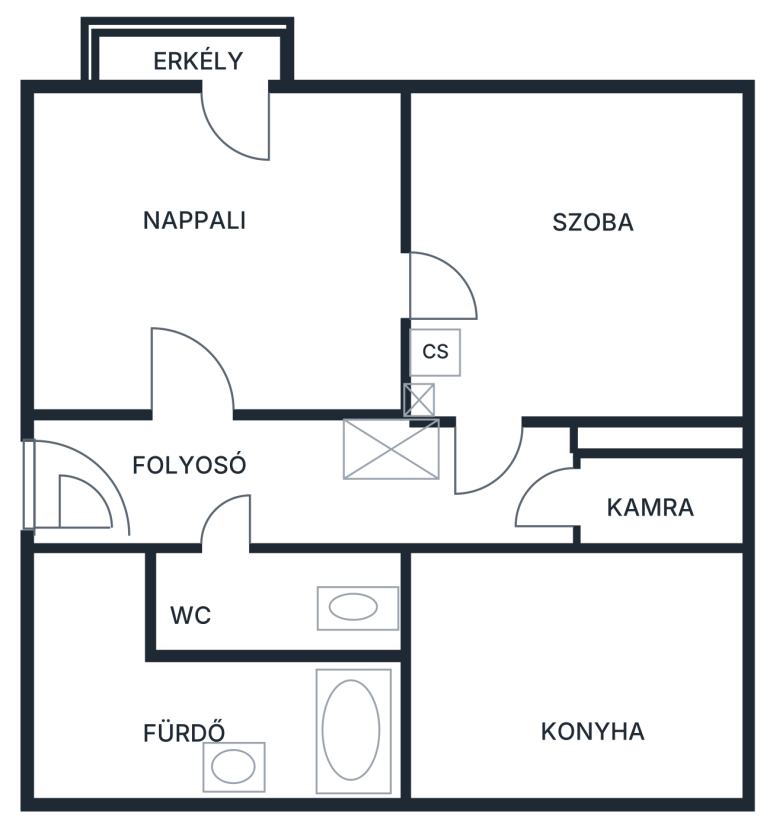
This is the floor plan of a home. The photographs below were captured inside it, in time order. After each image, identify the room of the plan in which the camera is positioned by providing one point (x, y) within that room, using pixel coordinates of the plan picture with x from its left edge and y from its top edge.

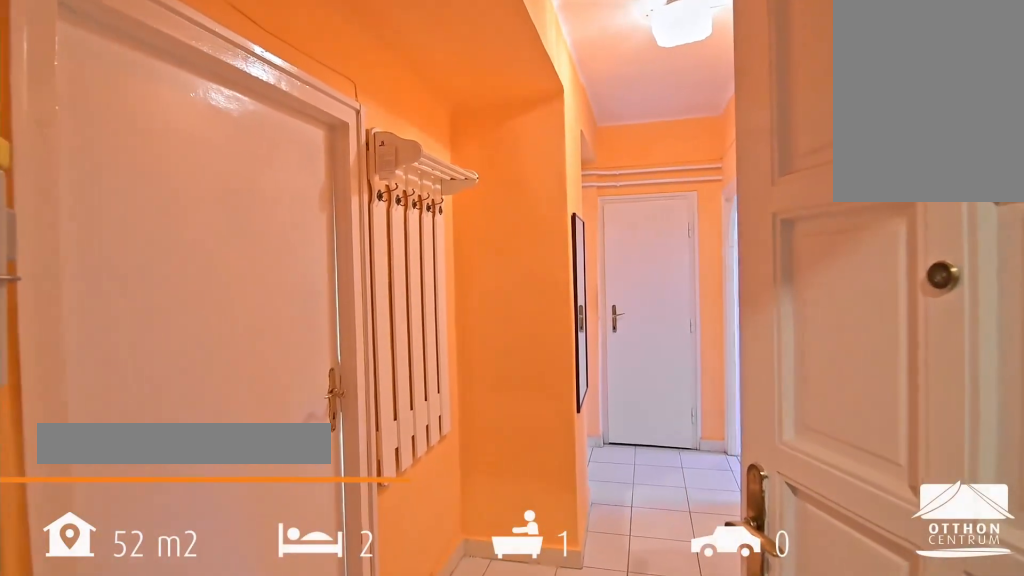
(81, 483)
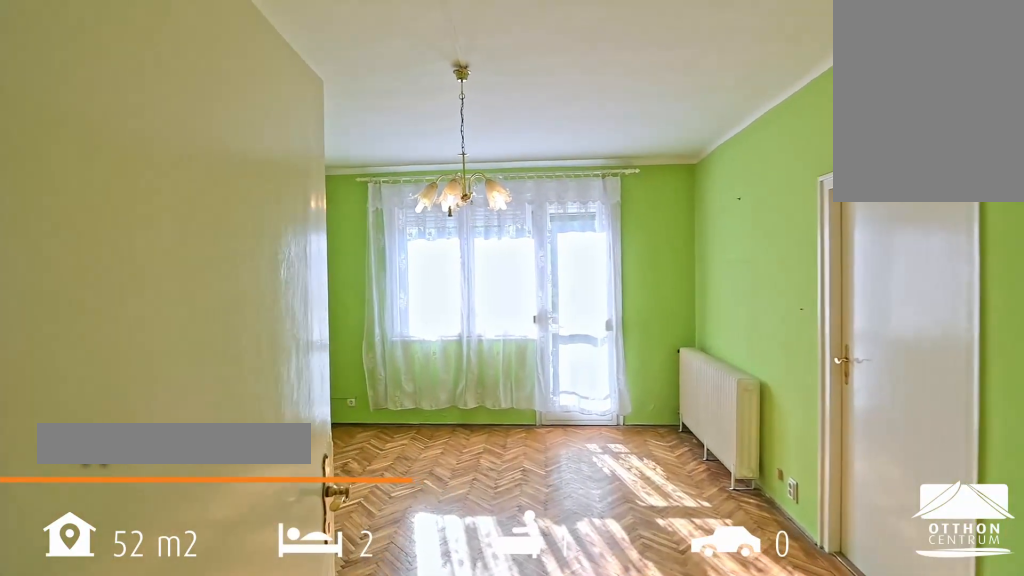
(237, 269)
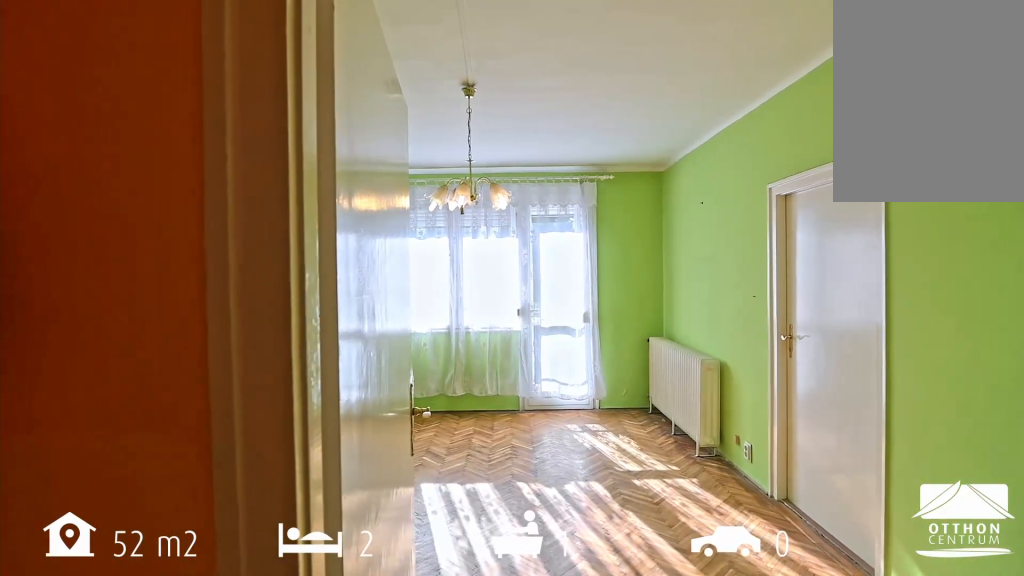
(237, 269)
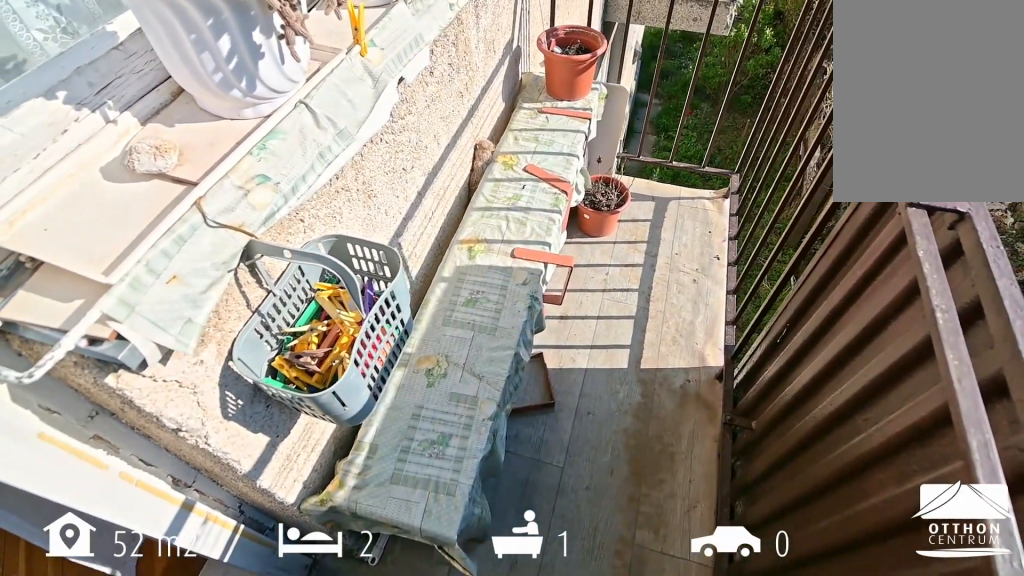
(205, 56)
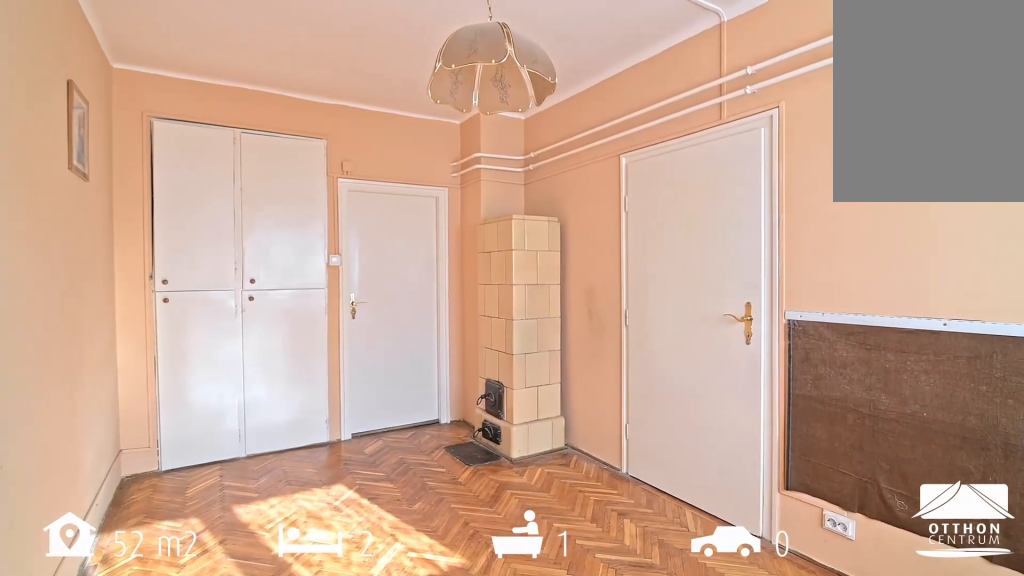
(598, 278)
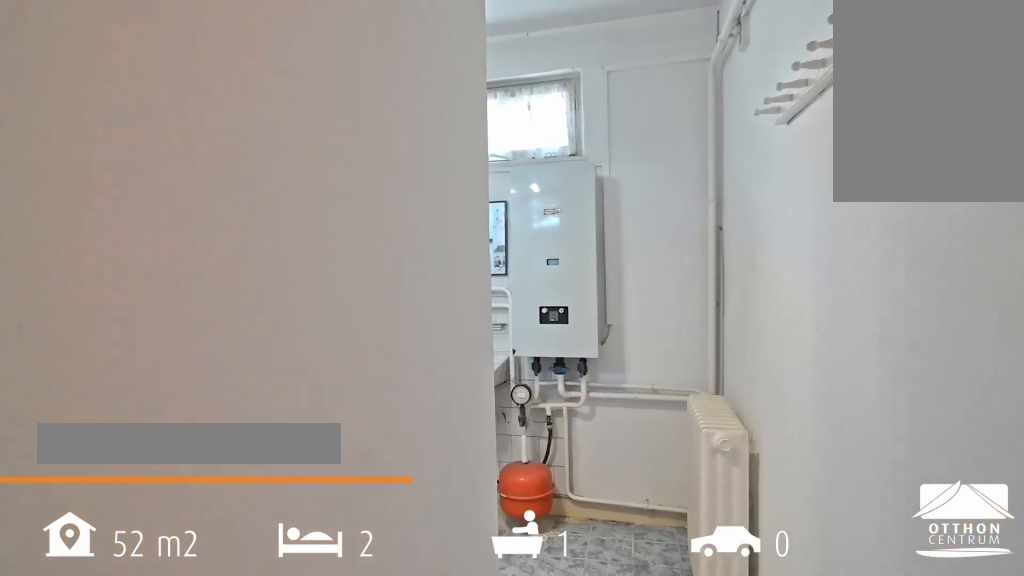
(106, 721)
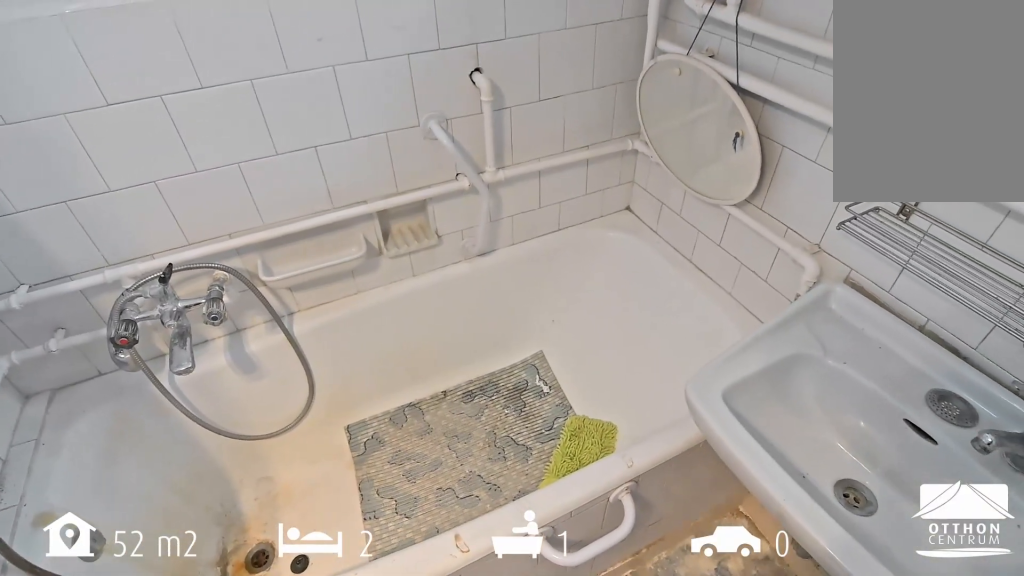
(106, 721)
